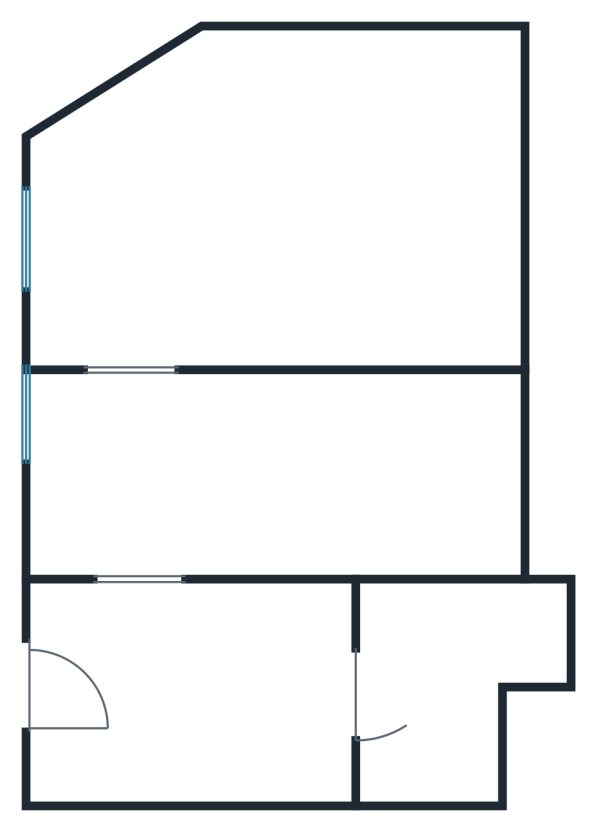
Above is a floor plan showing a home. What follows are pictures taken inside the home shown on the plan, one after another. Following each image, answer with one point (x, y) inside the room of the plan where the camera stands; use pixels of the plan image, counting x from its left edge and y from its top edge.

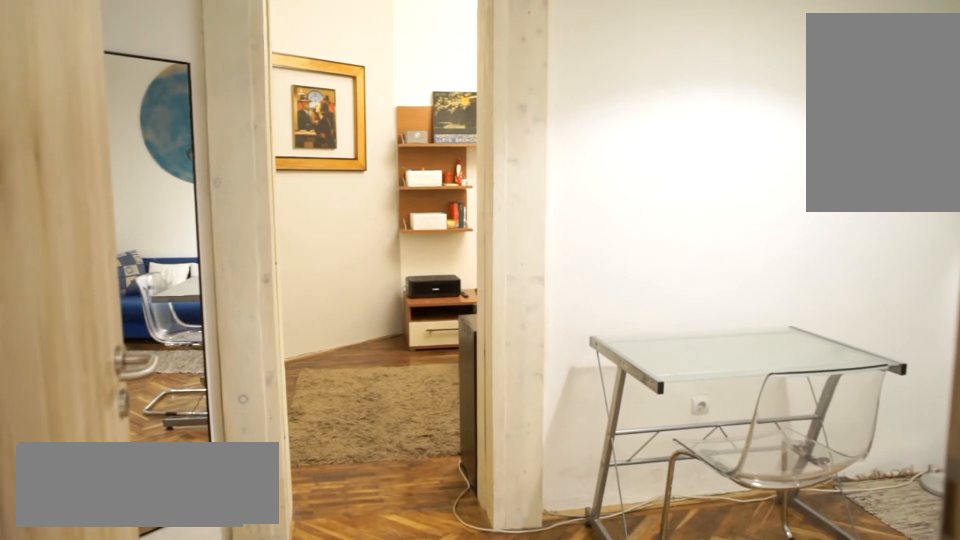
(268, 475)
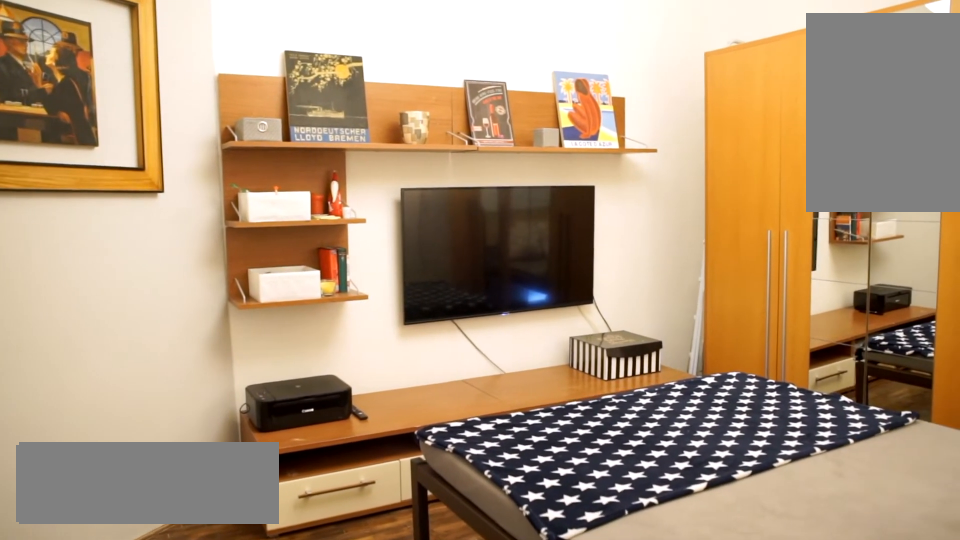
(242, 217)
